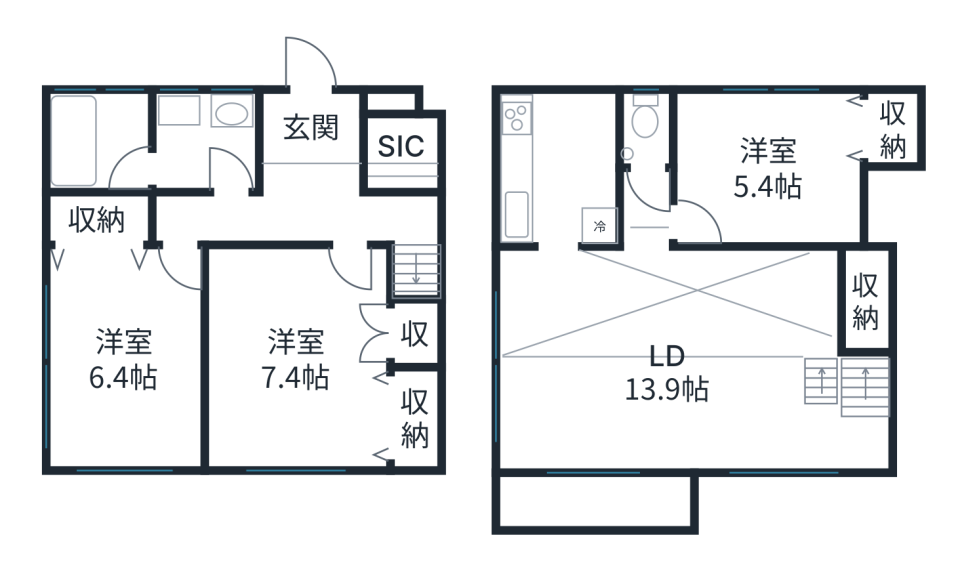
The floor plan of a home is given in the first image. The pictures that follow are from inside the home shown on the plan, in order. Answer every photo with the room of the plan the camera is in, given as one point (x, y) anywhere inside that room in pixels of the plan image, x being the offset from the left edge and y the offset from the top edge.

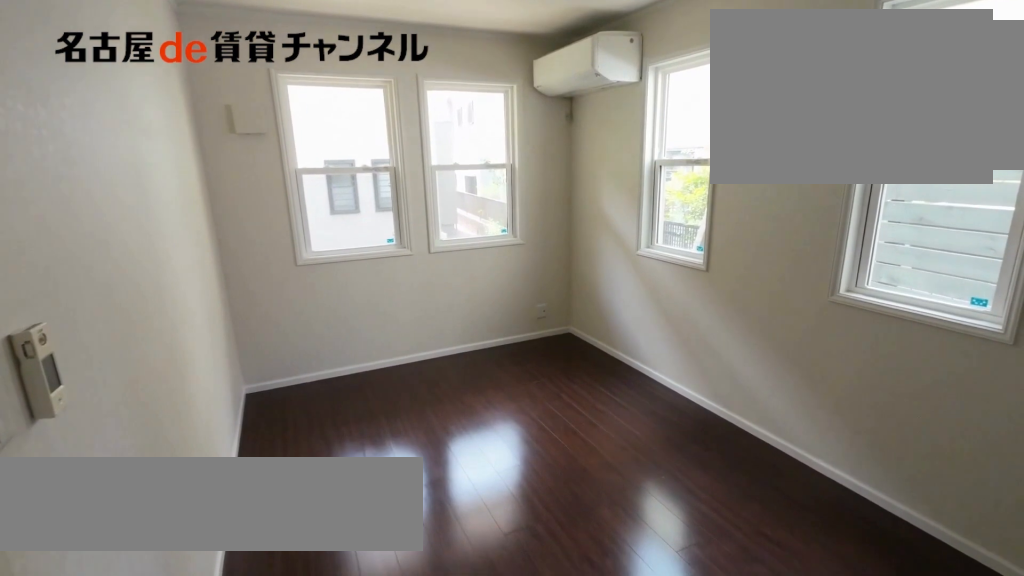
(126, 341)
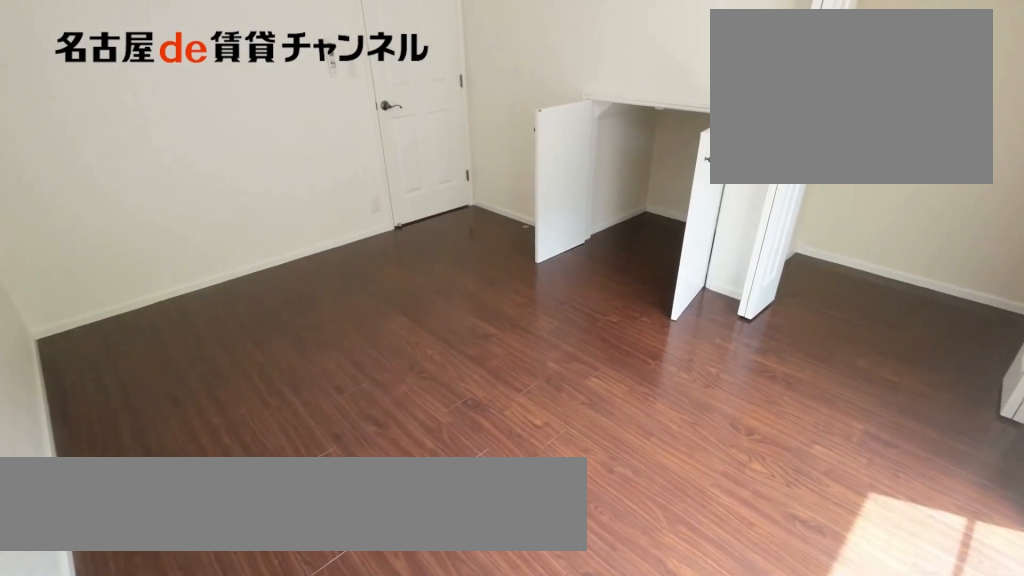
(317, 364)
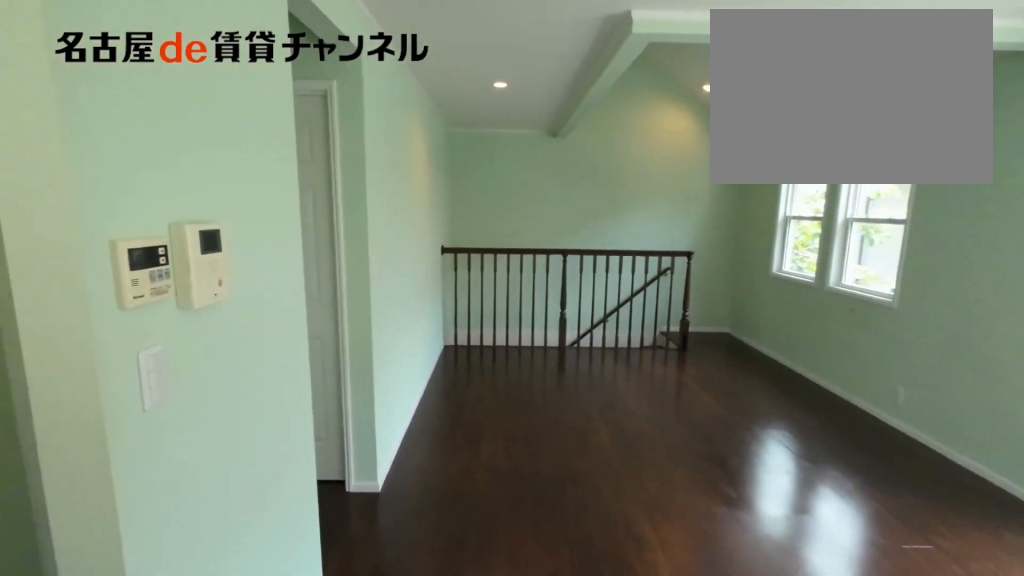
(694, 363)
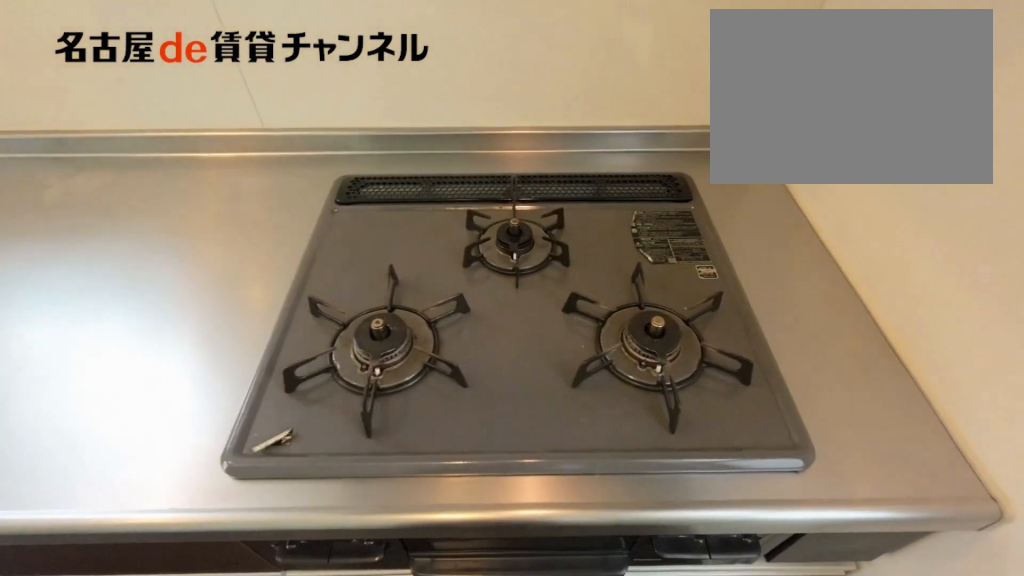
(556, 169)
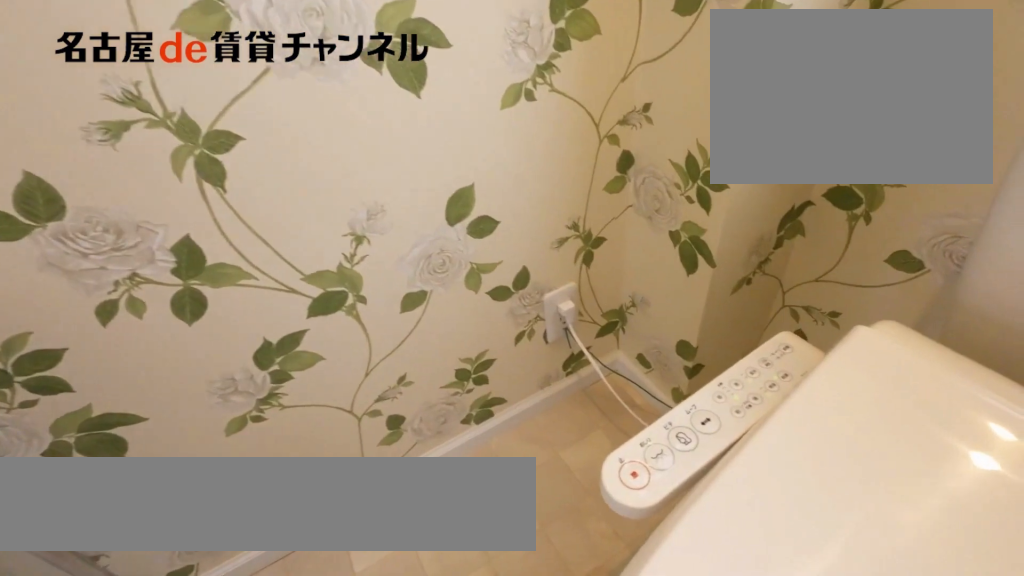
(645, 132)
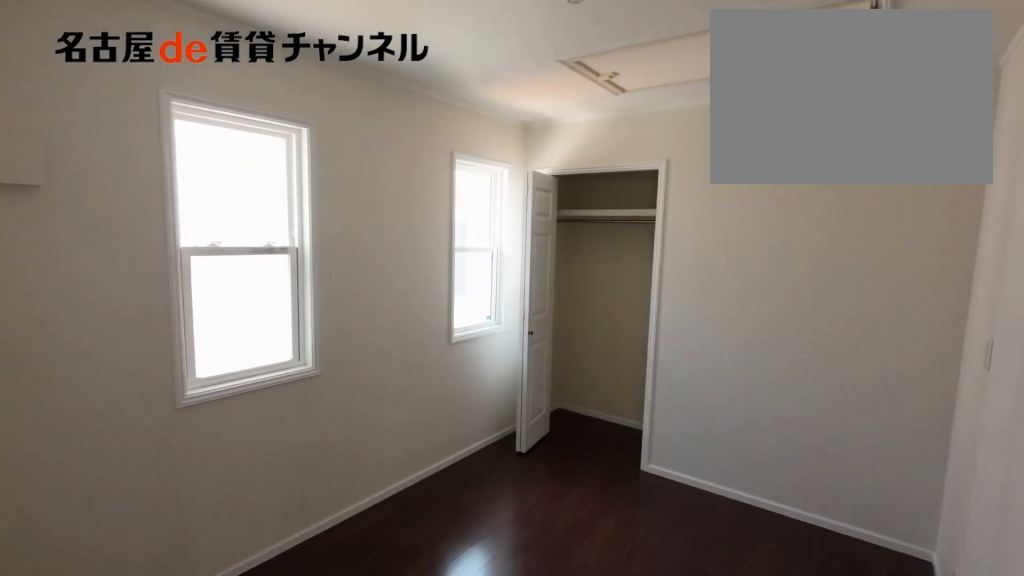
(784, 164)
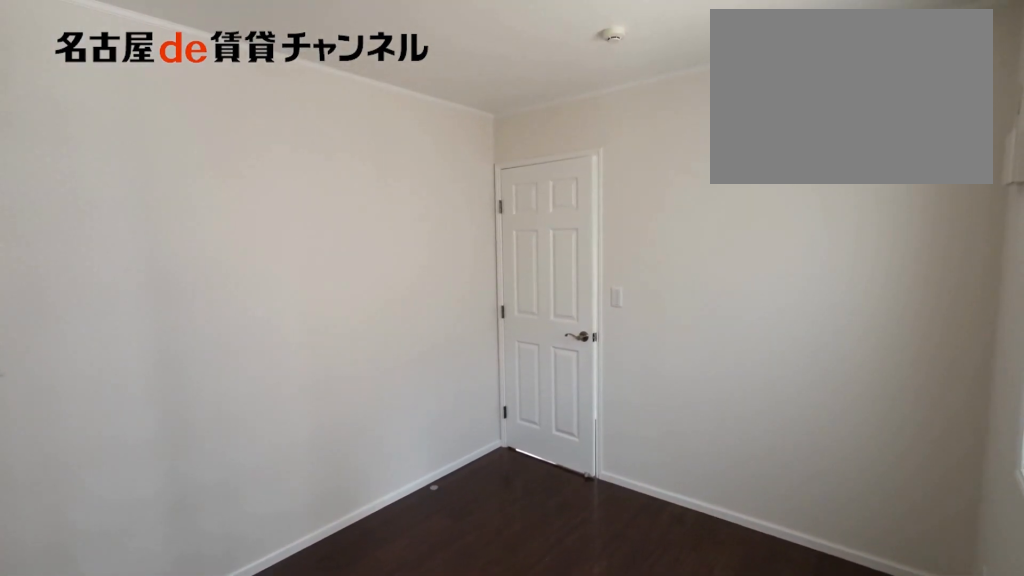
(784, 164)
